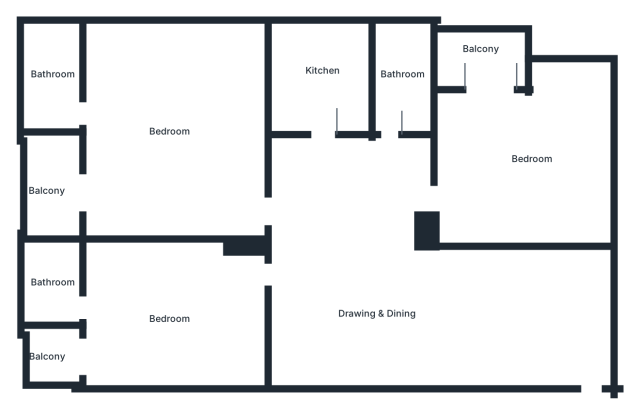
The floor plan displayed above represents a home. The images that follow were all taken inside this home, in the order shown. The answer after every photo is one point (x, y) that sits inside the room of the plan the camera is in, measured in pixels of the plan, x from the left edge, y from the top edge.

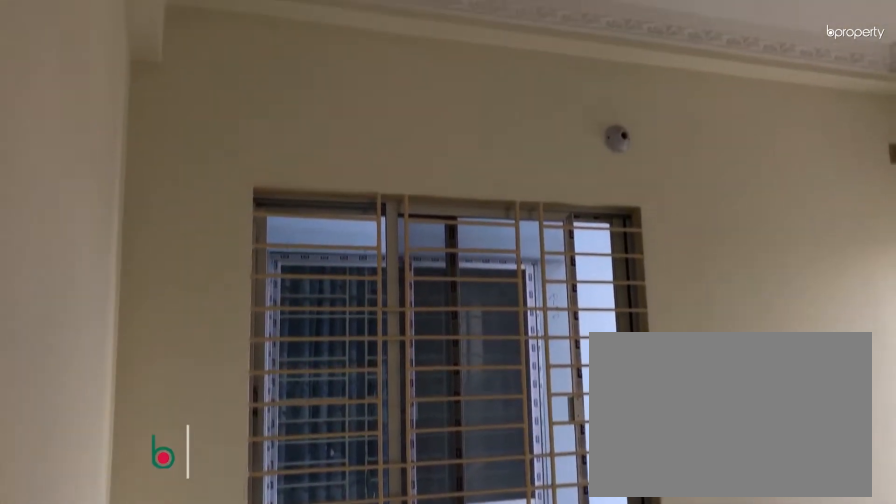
(167, 319)
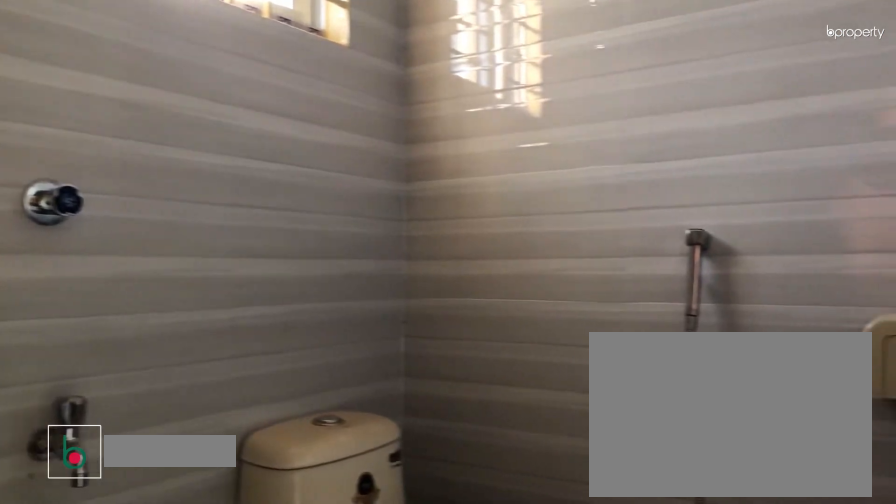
(53, 287)
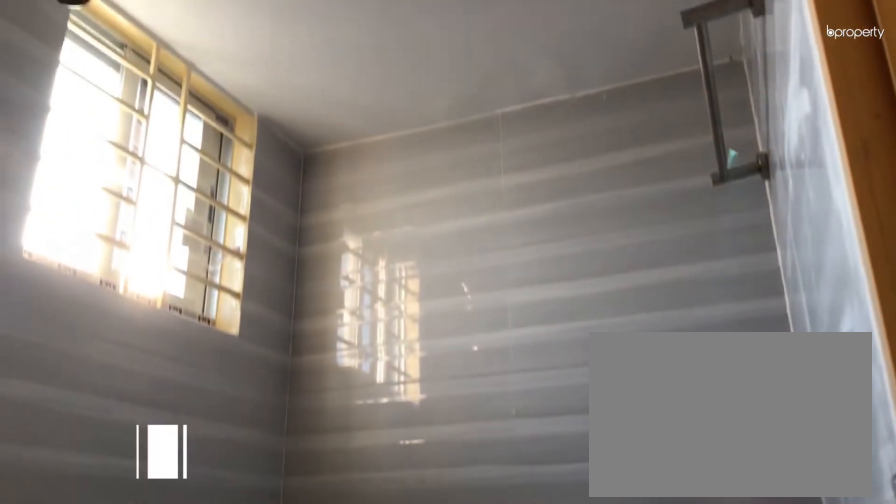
(53, 287)
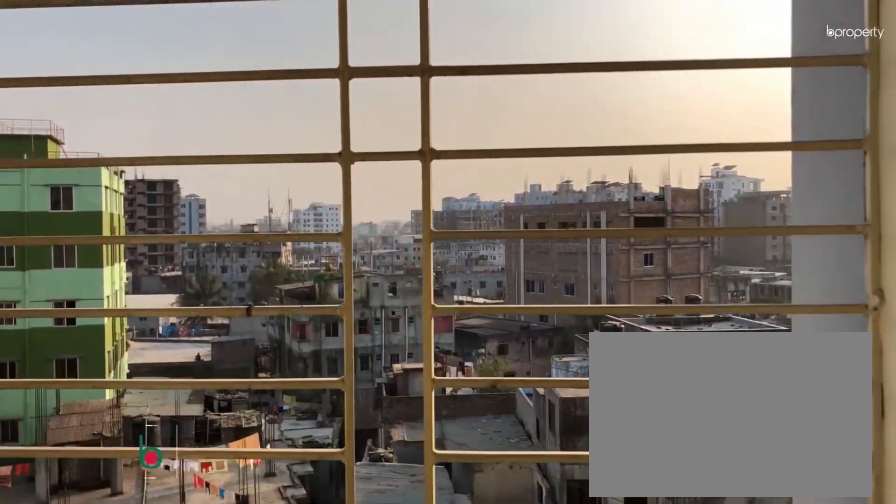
(55, 360)
